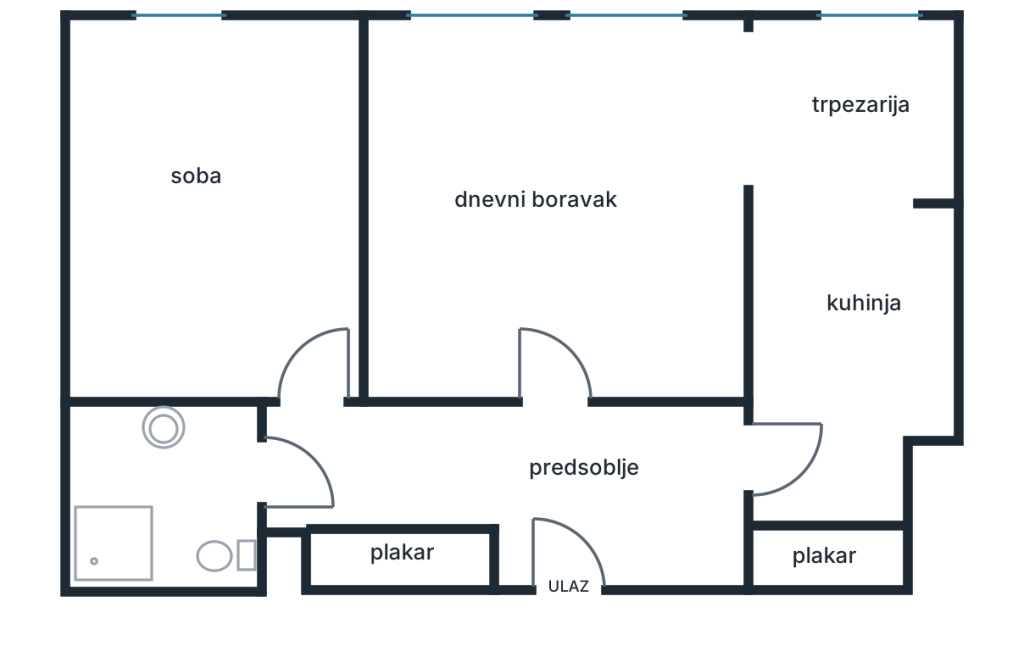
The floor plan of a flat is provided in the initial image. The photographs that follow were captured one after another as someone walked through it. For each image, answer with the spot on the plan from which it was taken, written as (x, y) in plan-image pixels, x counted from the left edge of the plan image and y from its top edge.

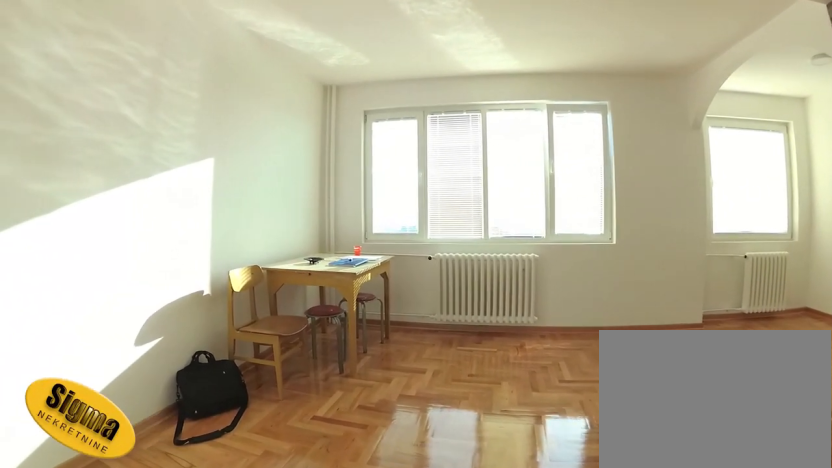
(510, 376)
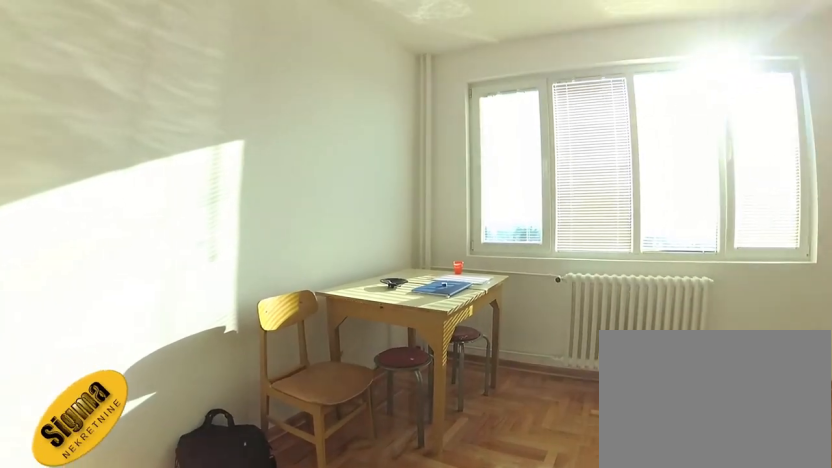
(479, 284)
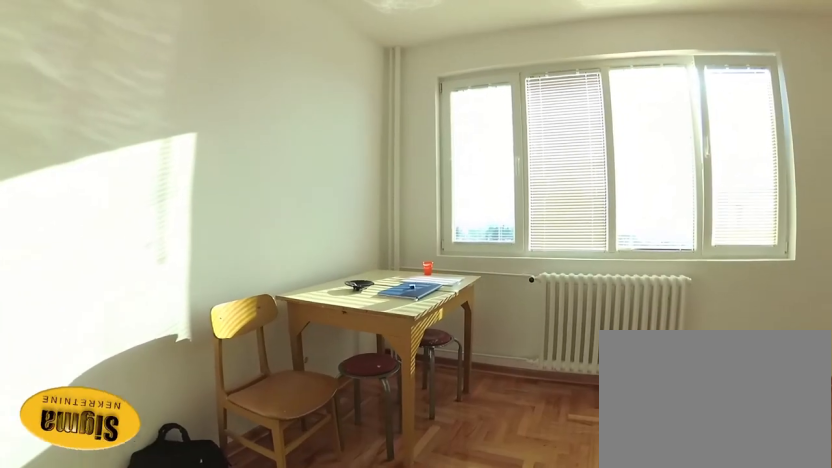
(483, 272)
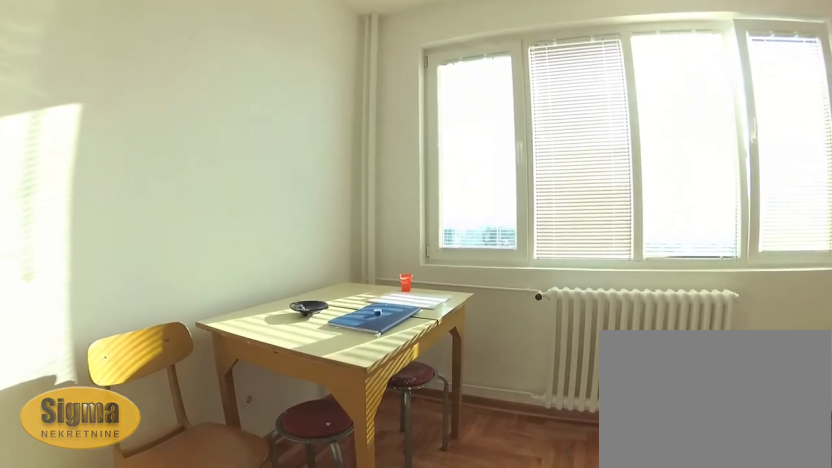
(483, 226)
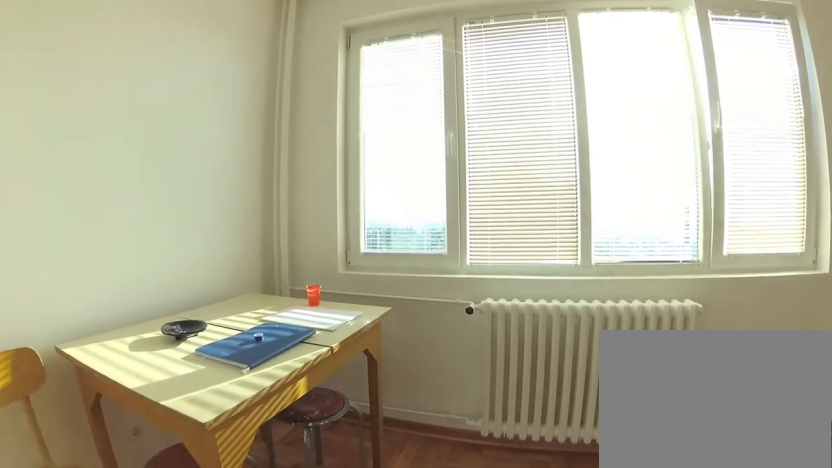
(477, 198)
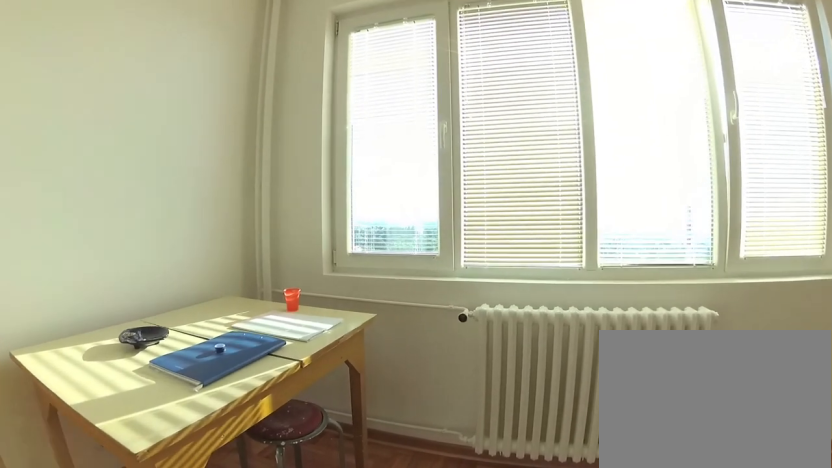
(475, 183)
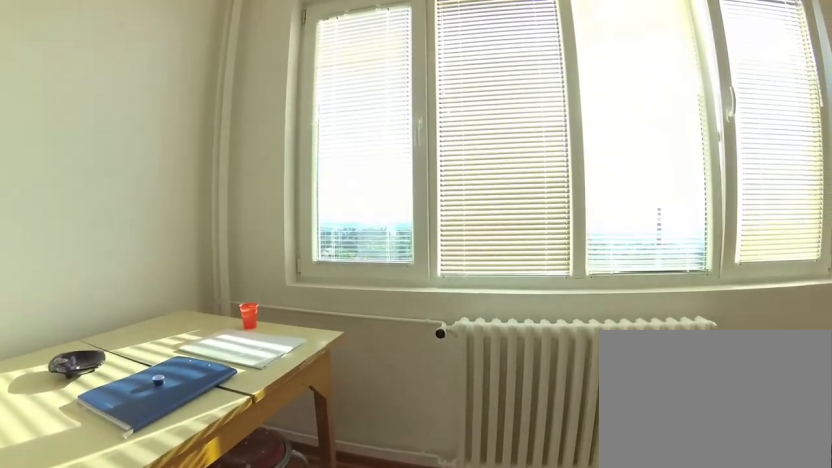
(472, 170)
